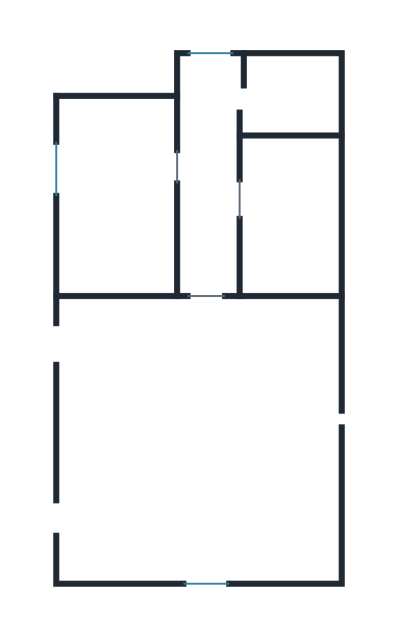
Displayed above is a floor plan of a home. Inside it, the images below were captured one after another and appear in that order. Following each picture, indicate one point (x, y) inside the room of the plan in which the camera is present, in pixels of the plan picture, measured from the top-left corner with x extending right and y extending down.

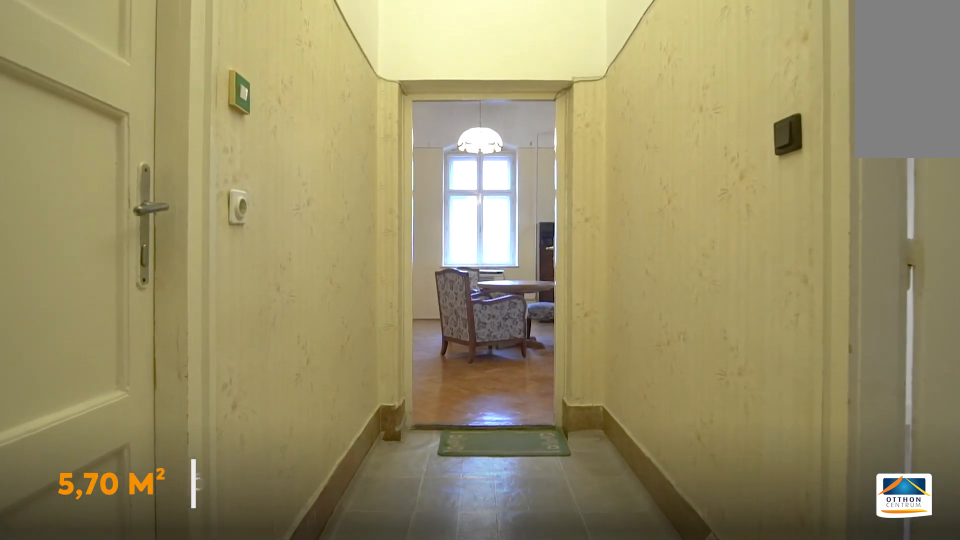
(210, 202)
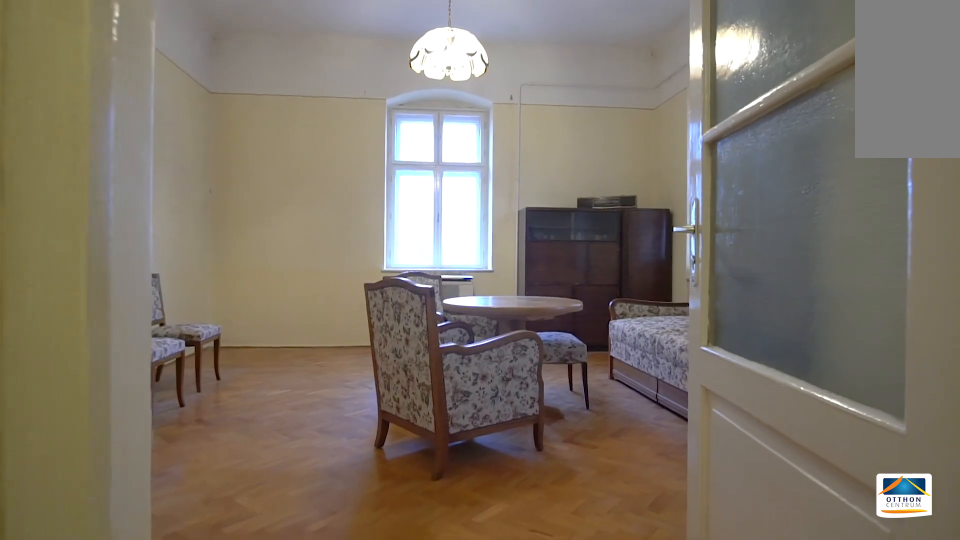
(210, 202)
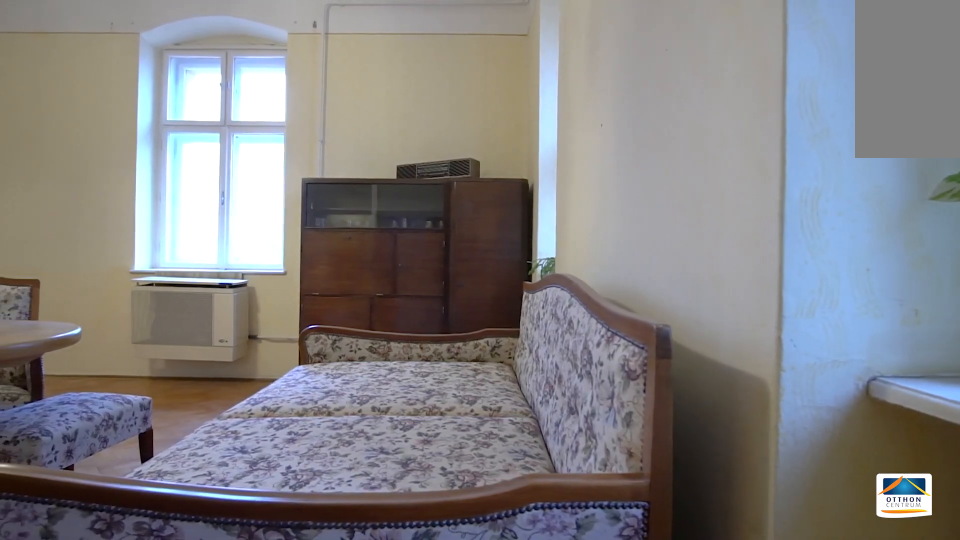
(216, 446)
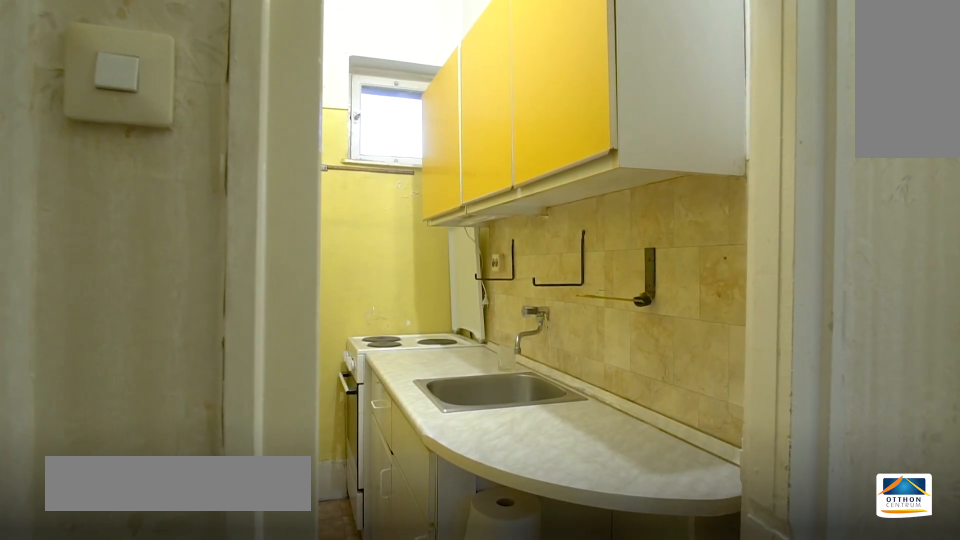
(293, 91)
